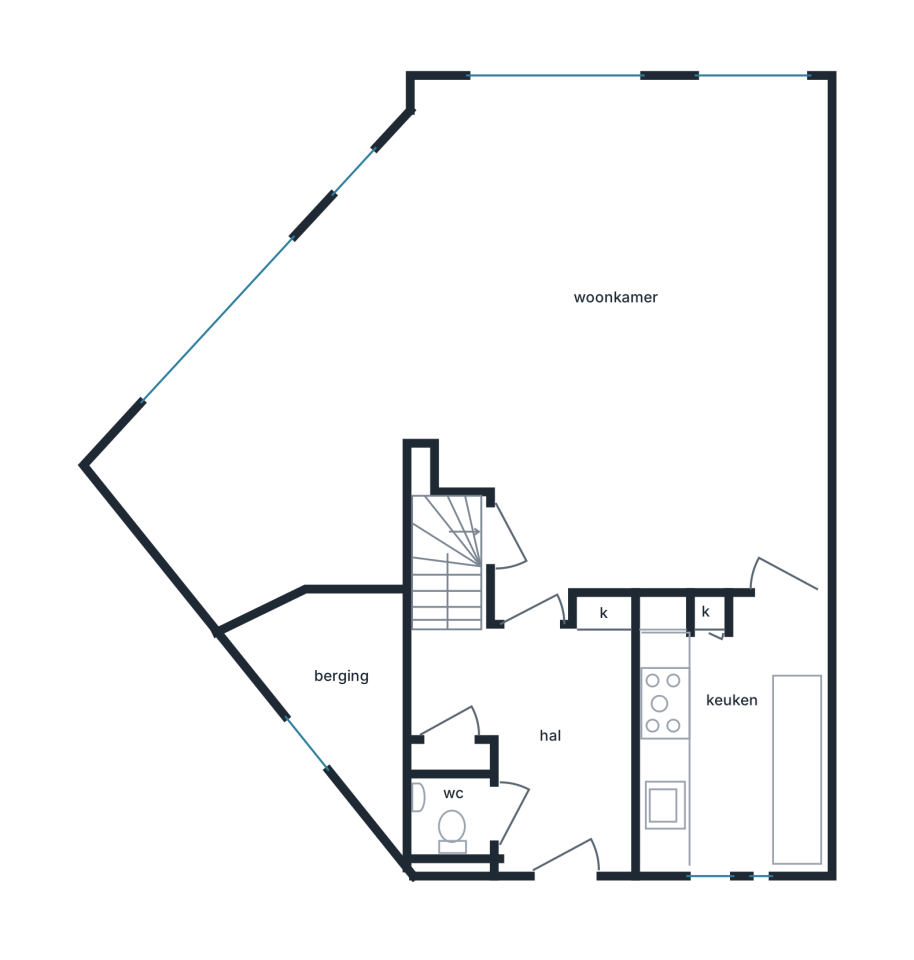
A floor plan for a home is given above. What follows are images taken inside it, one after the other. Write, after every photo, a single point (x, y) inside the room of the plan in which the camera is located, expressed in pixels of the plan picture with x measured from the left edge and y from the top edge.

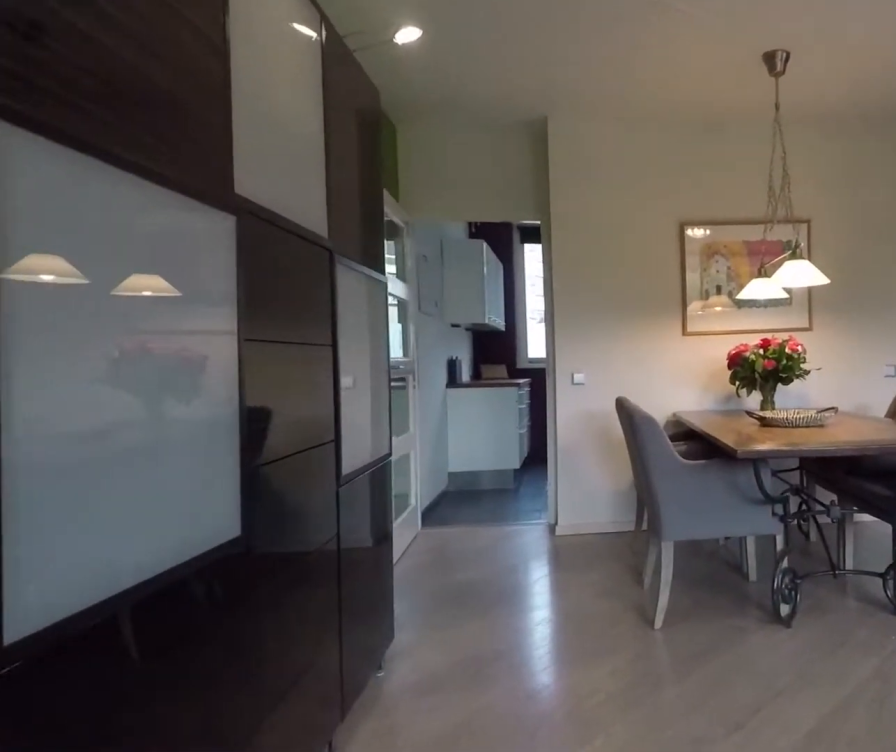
(587, 439)
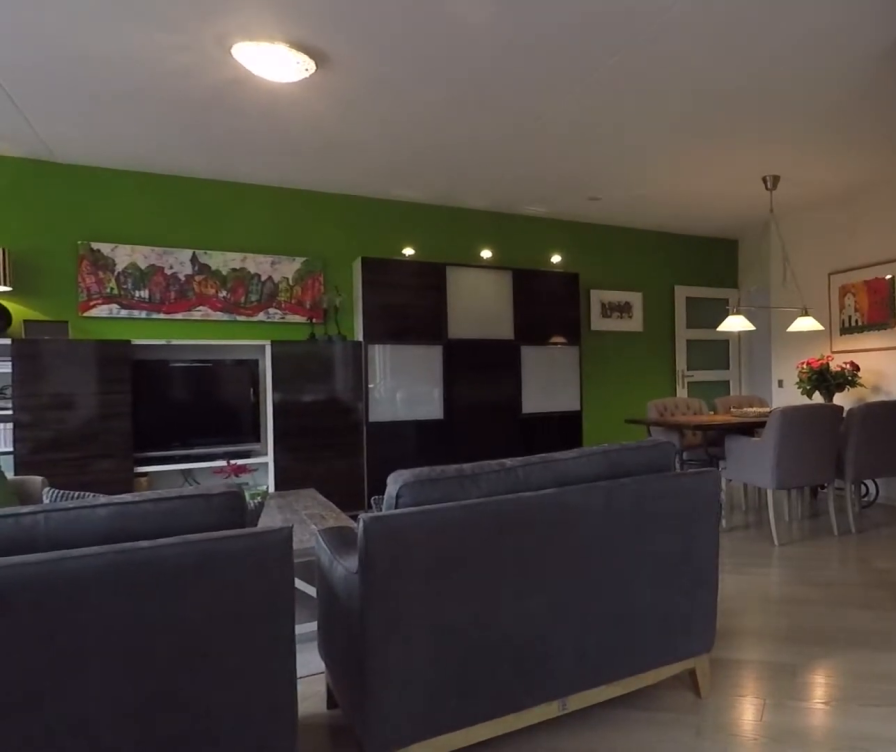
(587, 439)
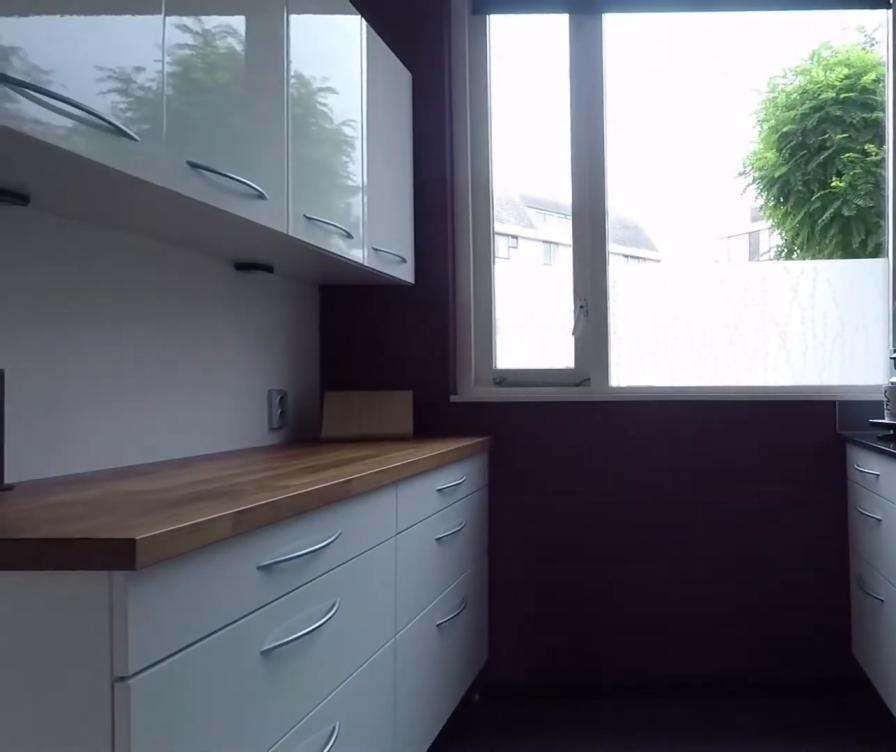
(734, 740)
